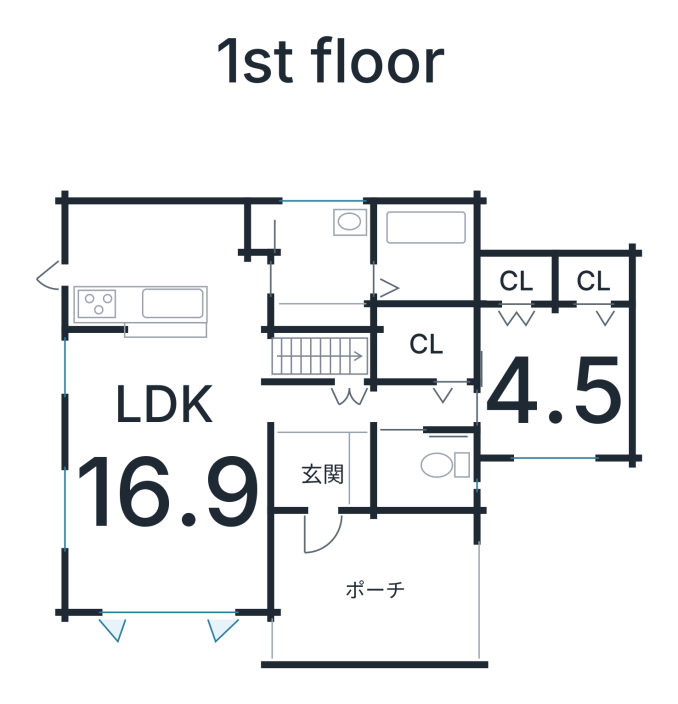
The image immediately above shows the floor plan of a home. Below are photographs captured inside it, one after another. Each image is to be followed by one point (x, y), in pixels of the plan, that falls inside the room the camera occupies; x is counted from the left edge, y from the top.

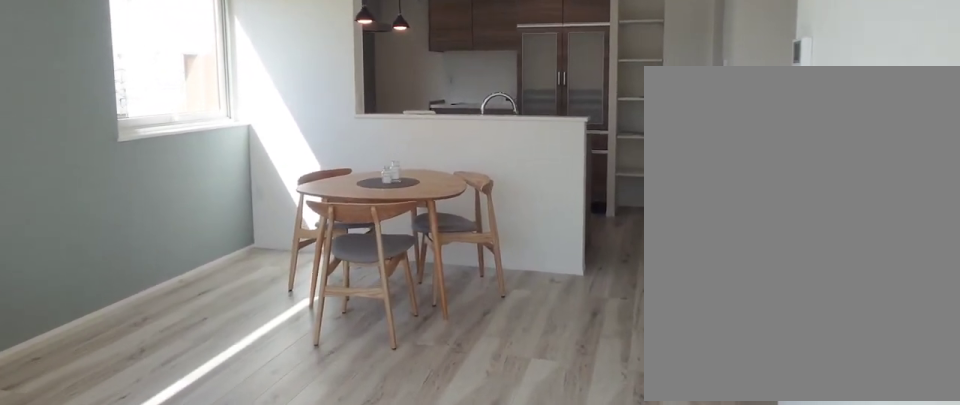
(170, 474)
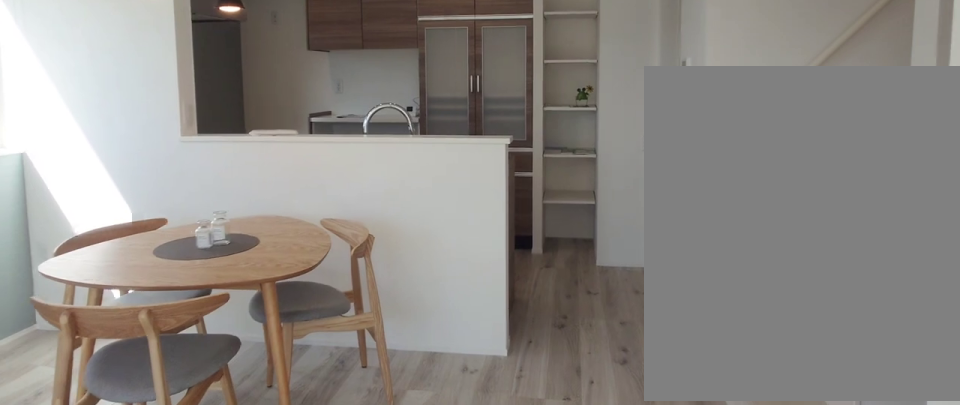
(170, 474)
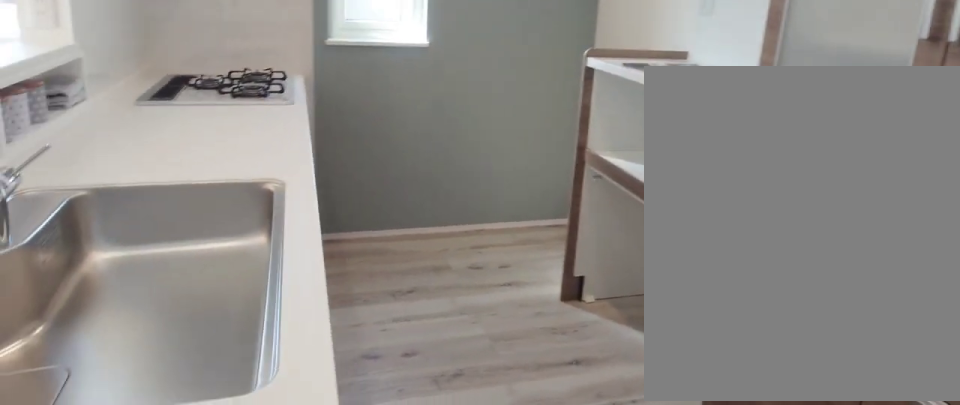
(168, 261)
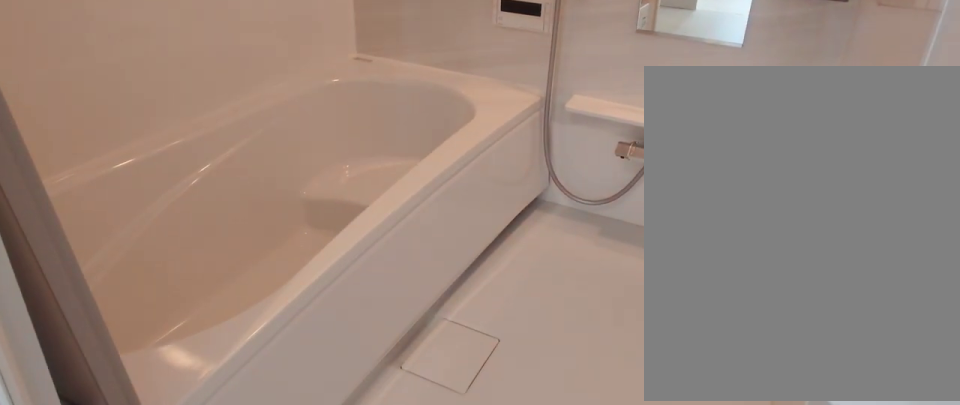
(422, 257)
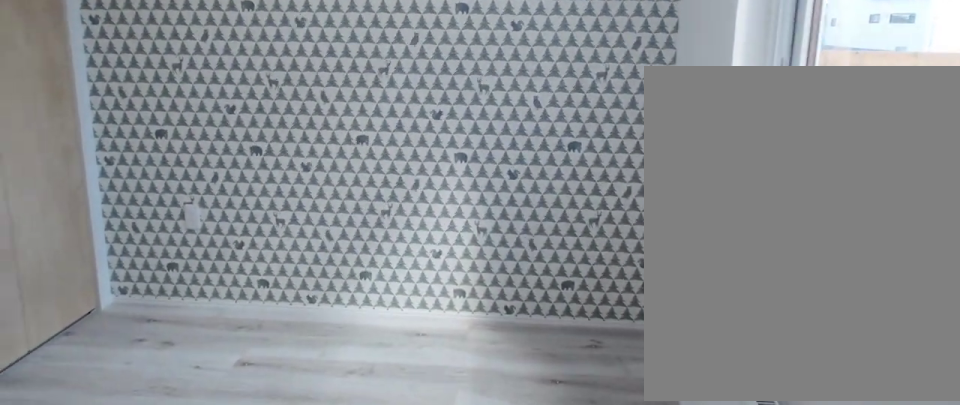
(551, 379)
